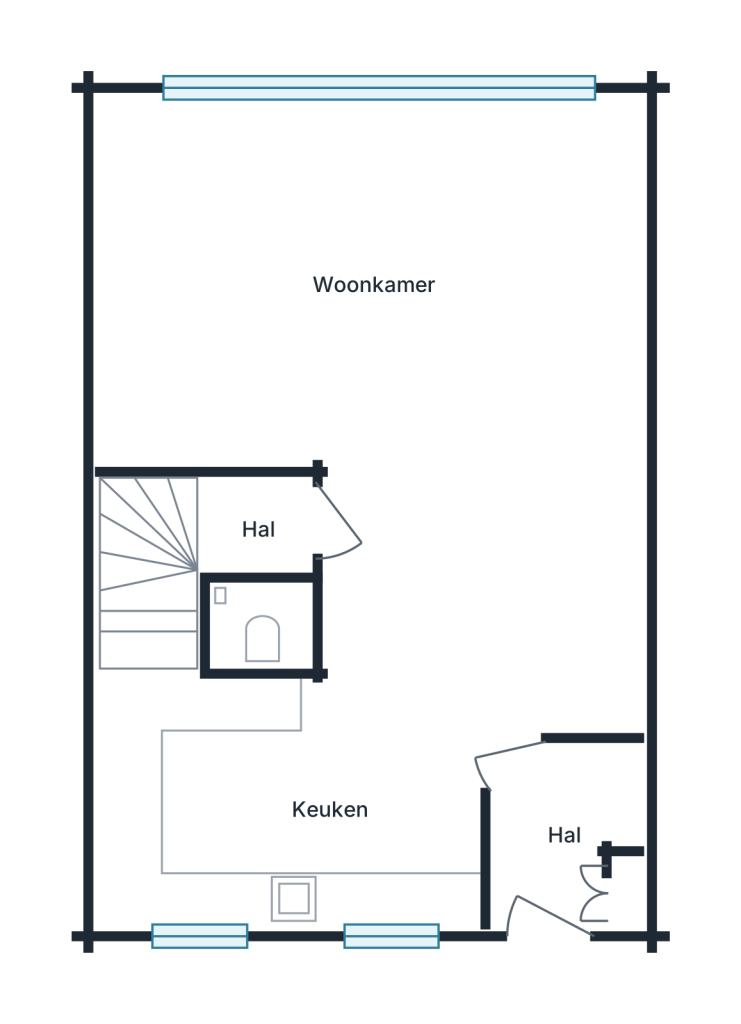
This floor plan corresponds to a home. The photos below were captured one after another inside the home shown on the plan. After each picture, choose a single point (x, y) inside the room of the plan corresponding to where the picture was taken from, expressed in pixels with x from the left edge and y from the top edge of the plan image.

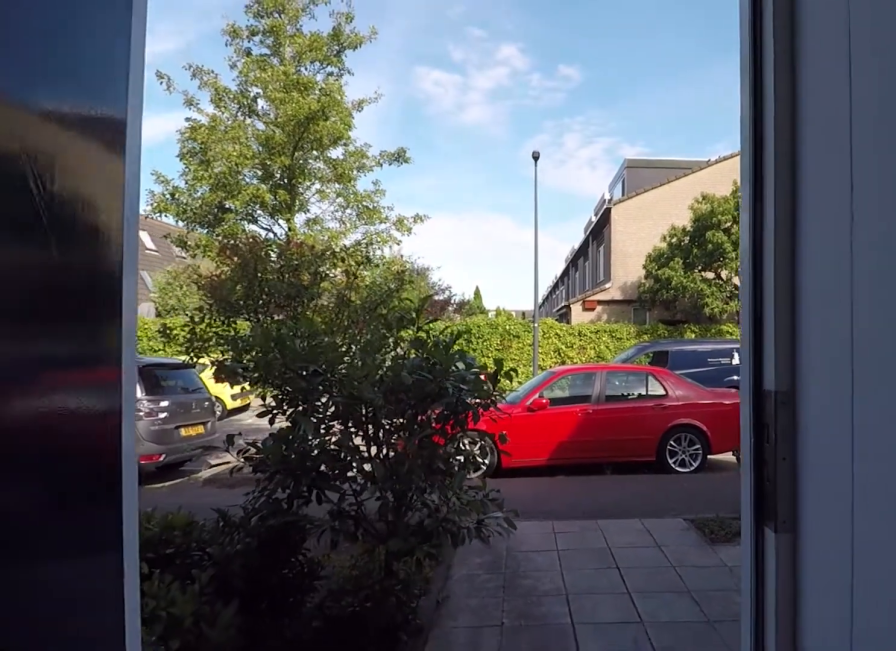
(561, 835)
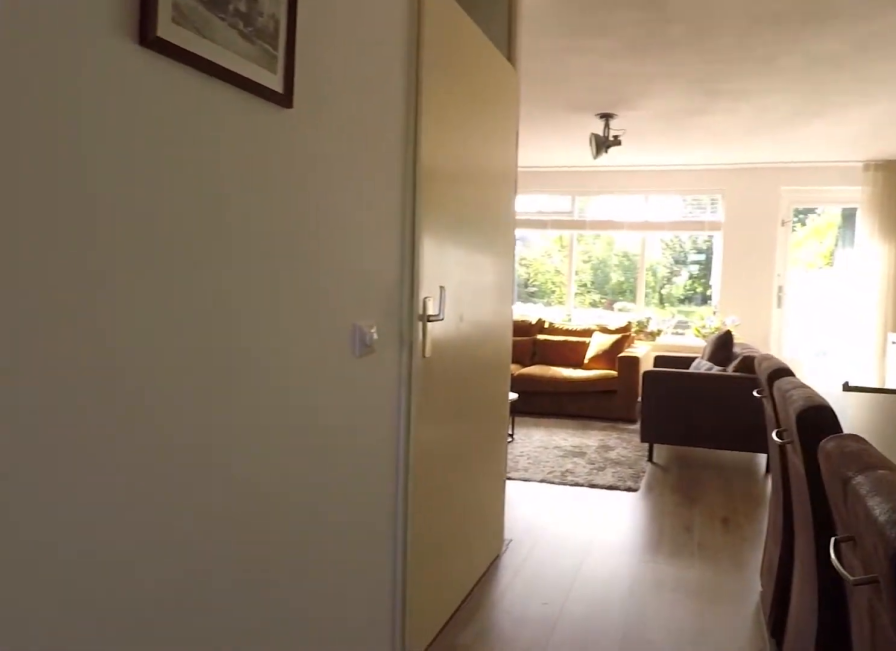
(242, 272)
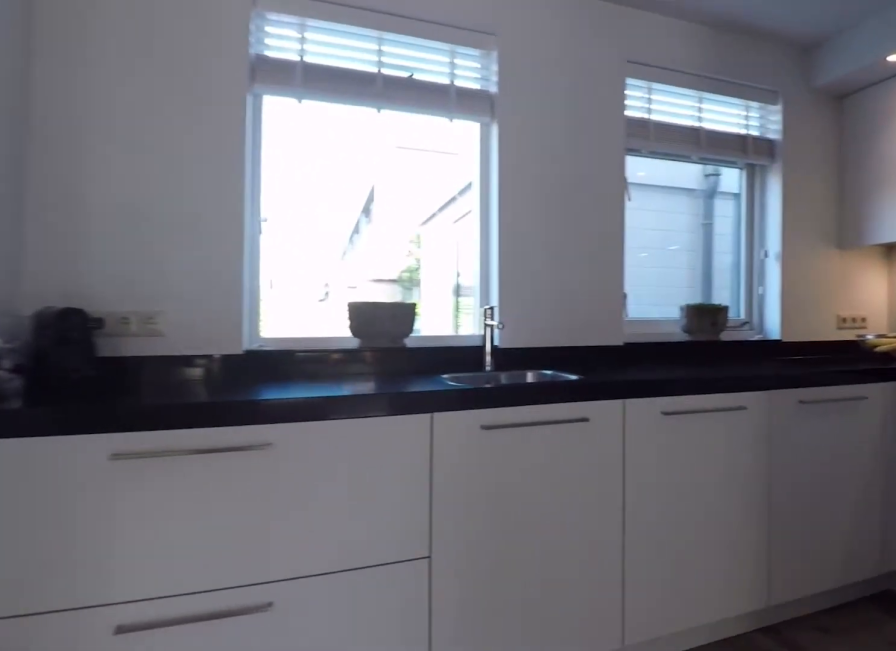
(275, 811)
